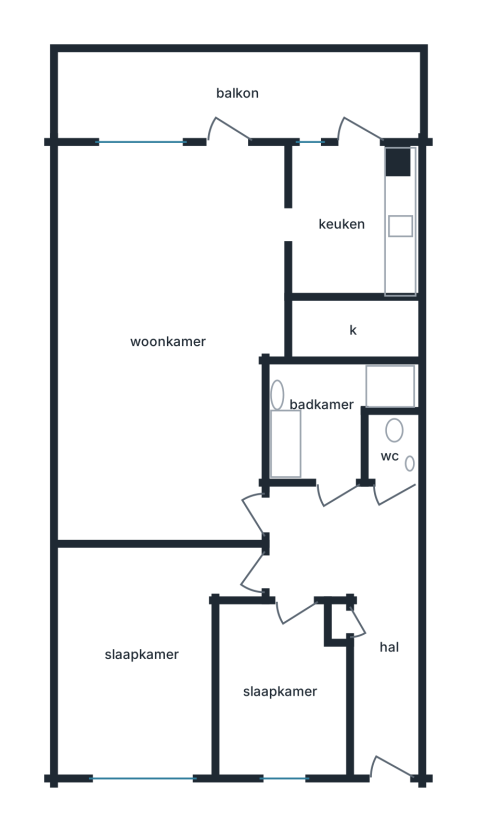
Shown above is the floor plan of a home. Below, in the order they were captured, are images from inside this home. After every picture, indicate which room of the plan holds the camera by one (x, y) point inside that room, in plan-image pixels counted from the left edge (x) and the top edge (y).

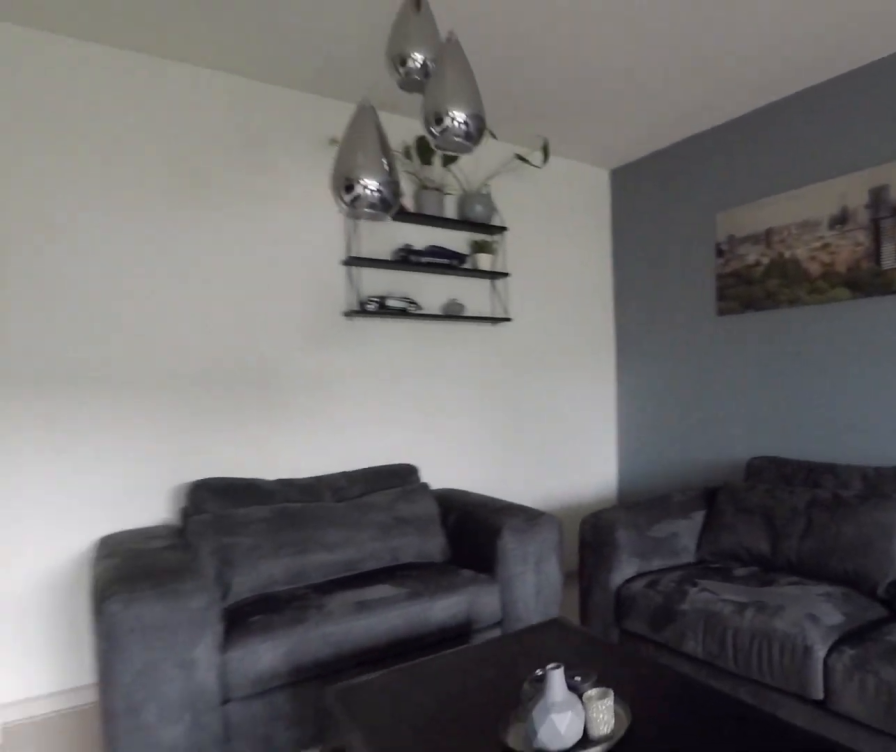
(169, 337)
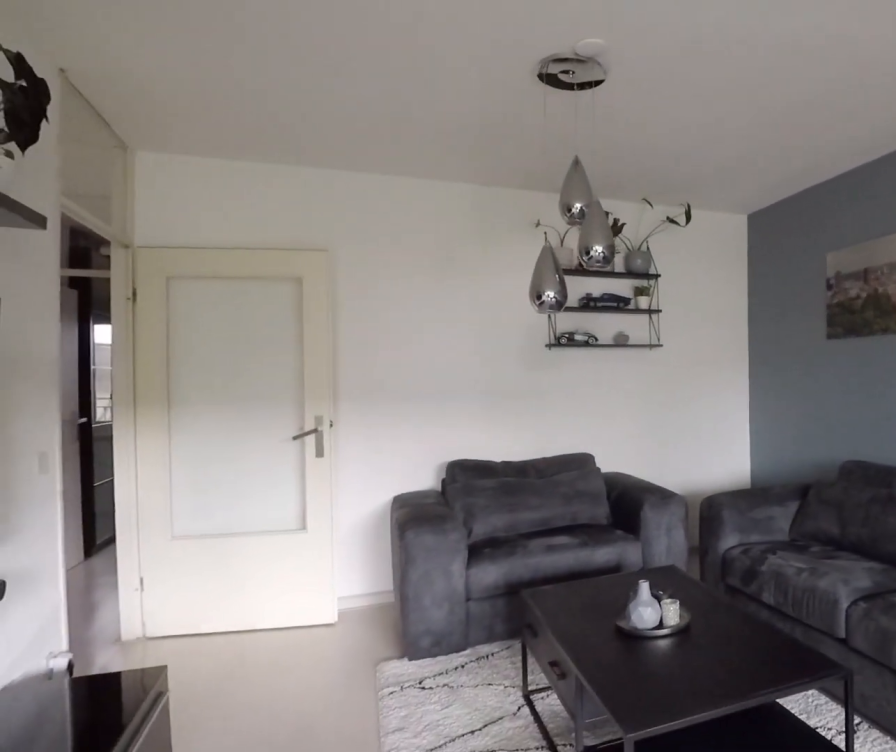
(169, 337)
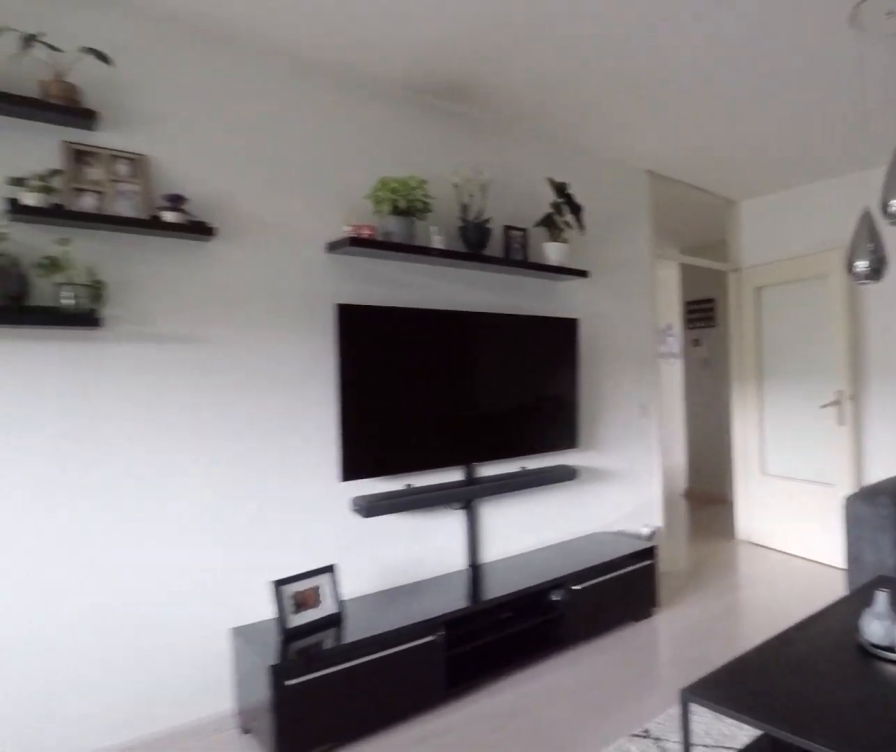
(169, 337)
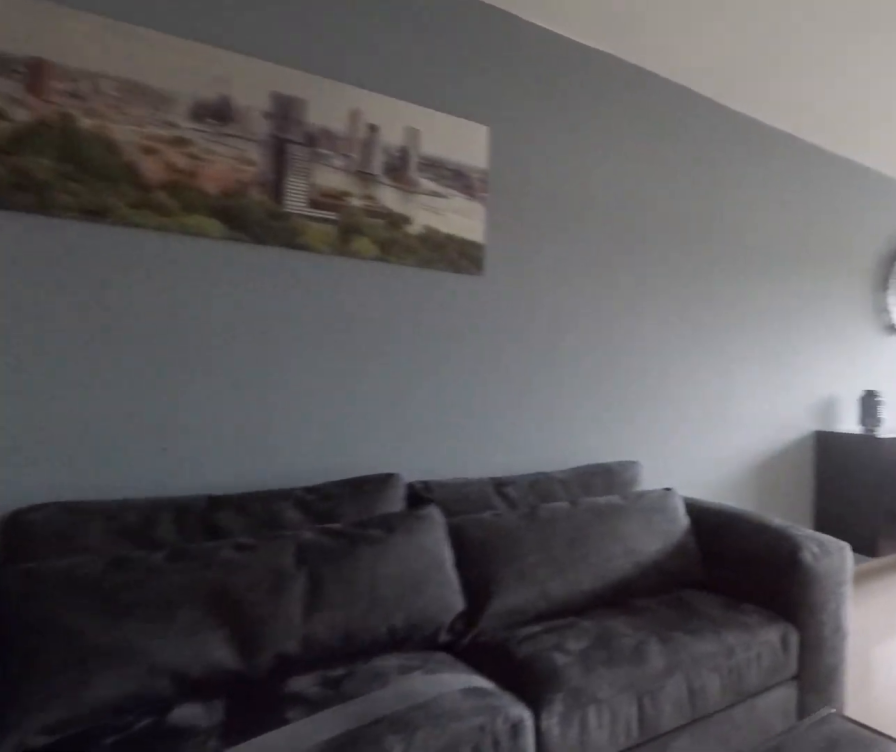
(169, 337)
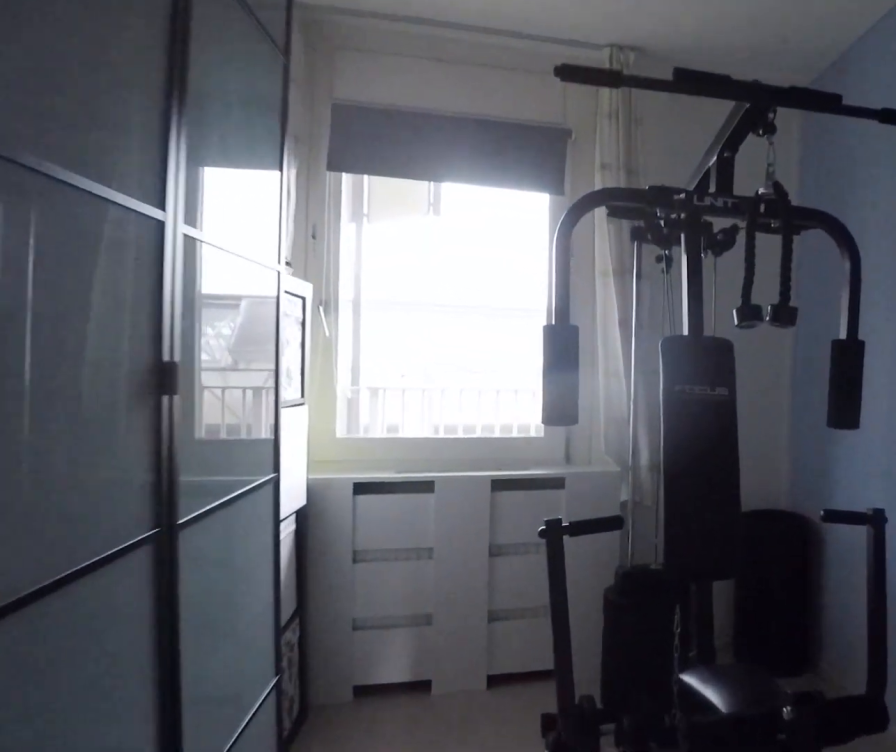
(280, 690)
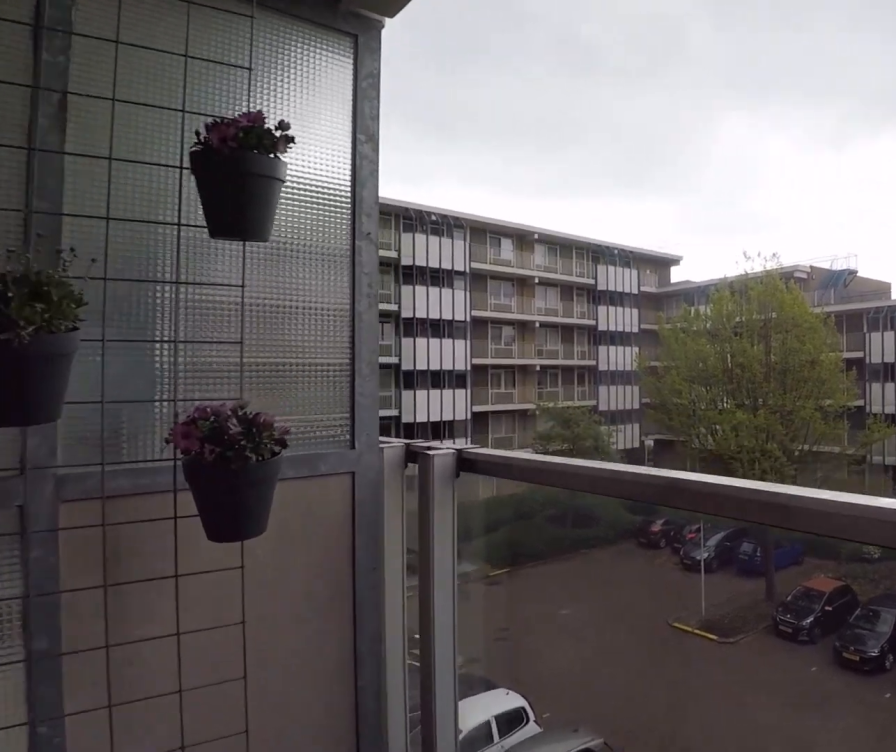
(238, 93)
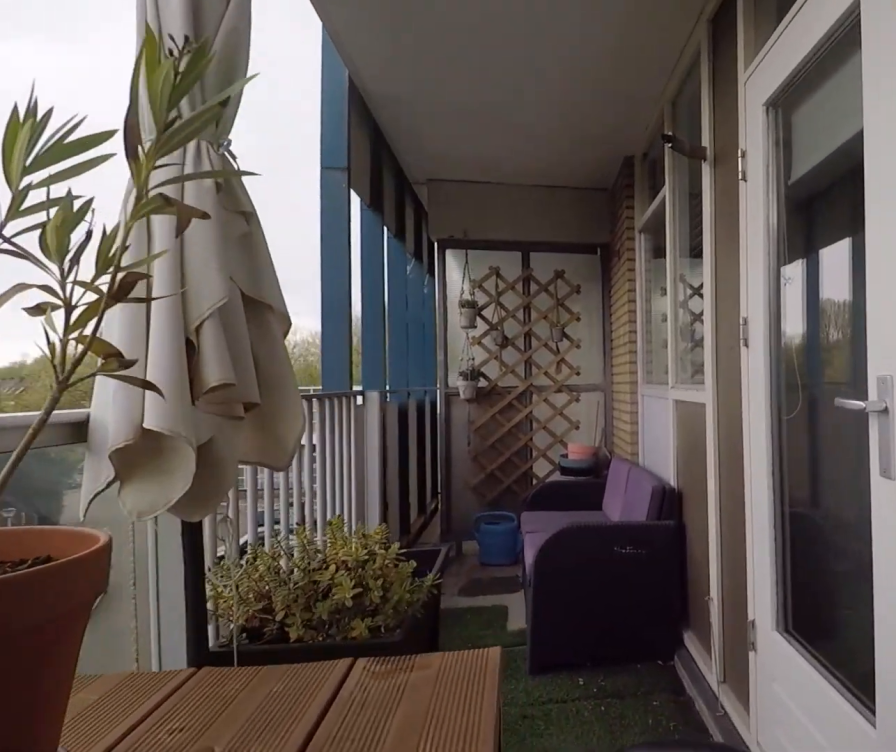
(238, 93)
